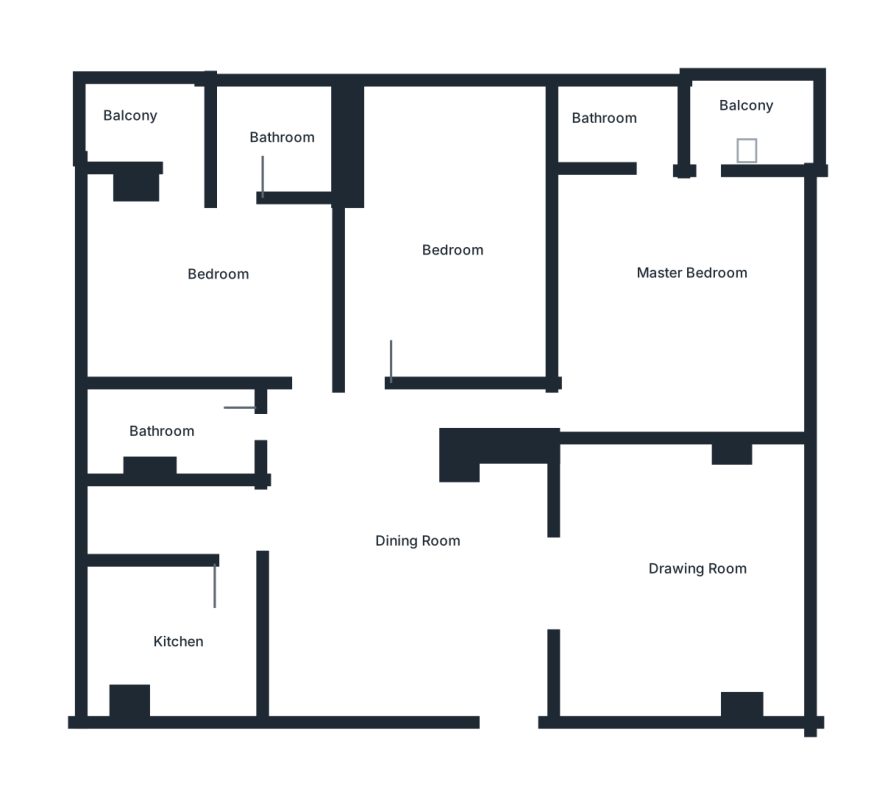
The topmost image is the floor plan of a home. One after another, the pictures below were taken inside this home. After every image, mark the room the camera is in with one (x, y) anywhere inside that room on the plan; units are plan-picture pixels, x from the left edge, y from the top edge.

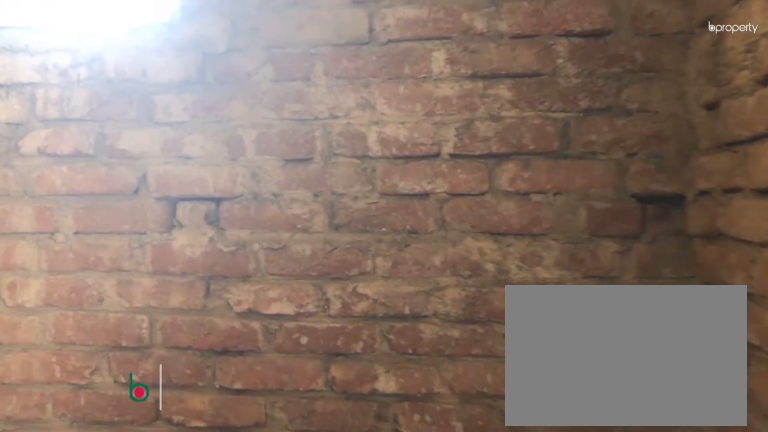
(621, 123)
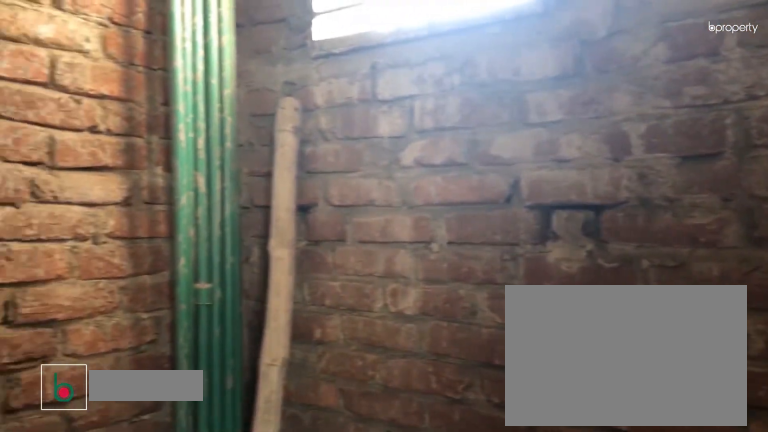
(621, 123)
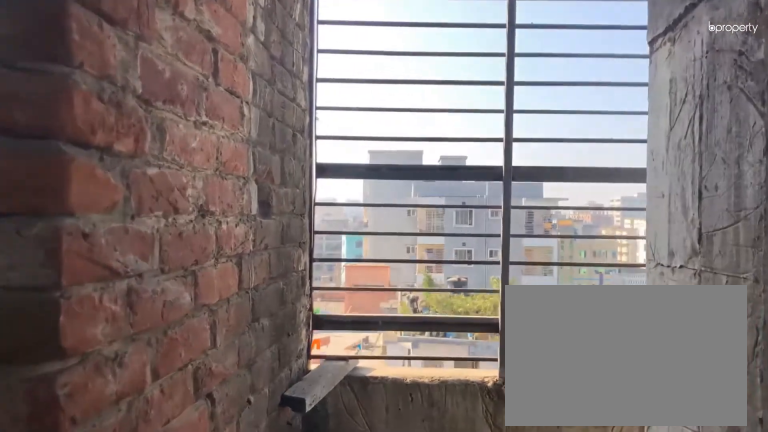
(701, 182)
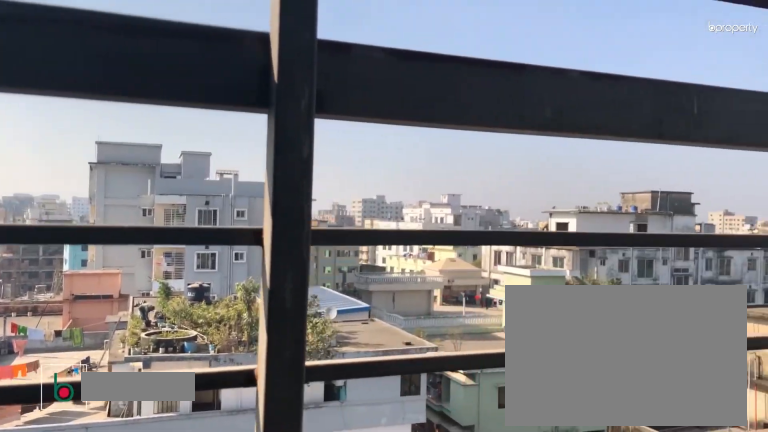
(748, 121)
